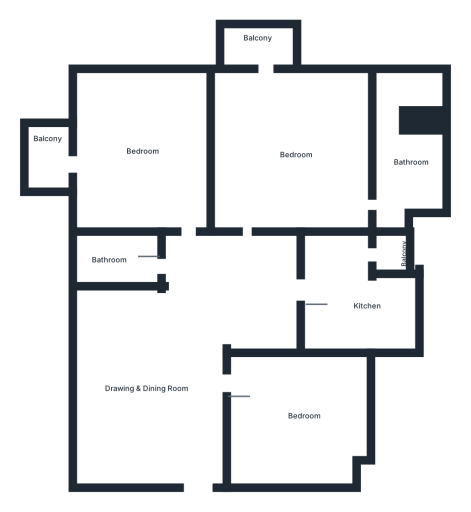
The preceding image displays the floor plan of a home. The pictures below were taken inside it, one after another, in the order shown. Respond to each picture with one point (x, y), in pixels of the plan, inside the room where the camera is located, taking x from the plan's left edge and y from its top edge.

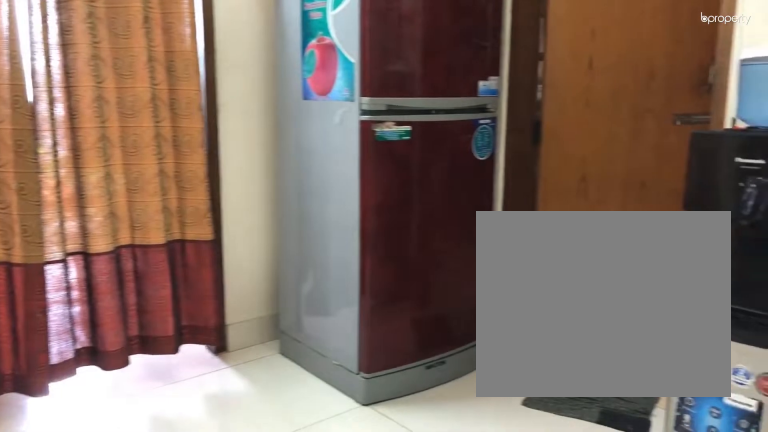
(234, 286)
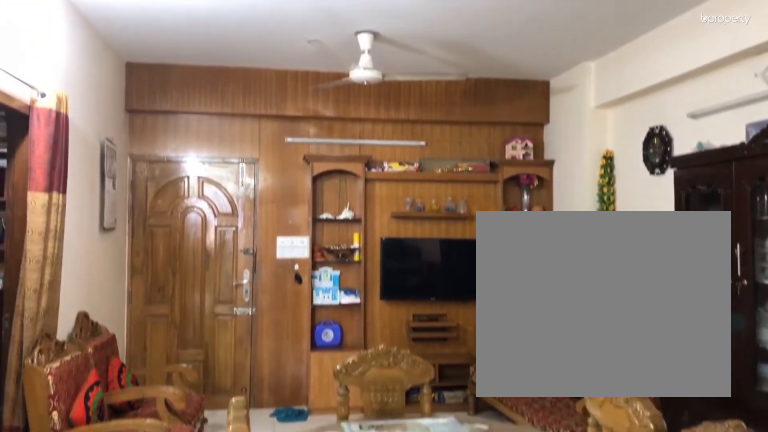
(145, 378)
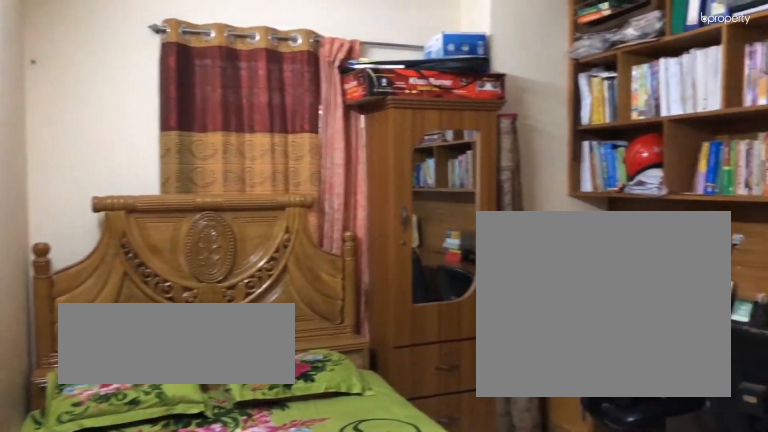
(286, 408)
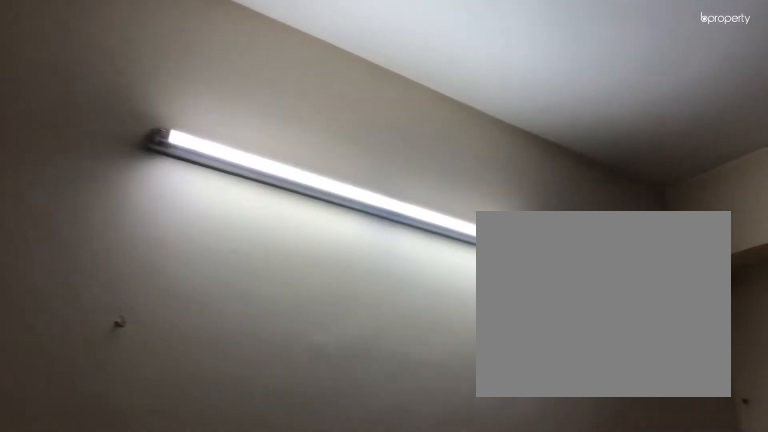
(296, 420)
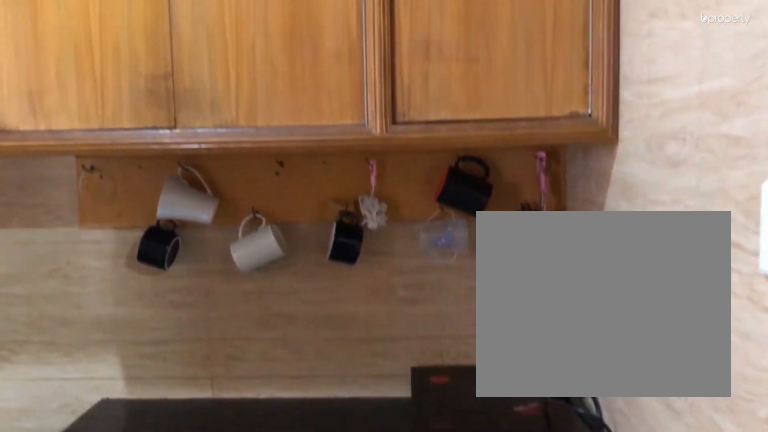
(338, 291)
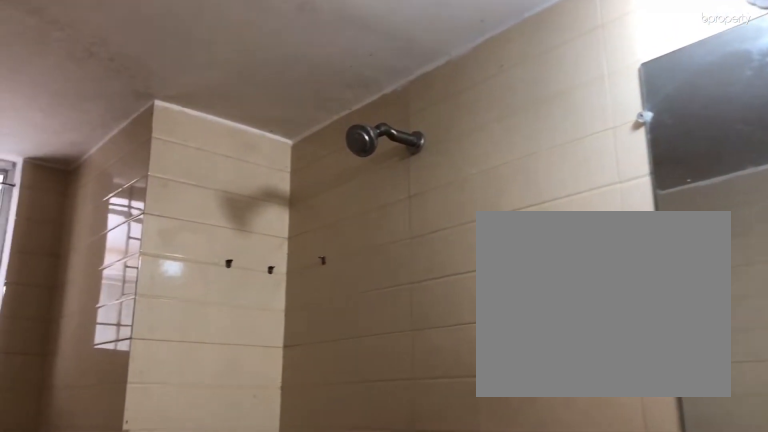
(119, 259)
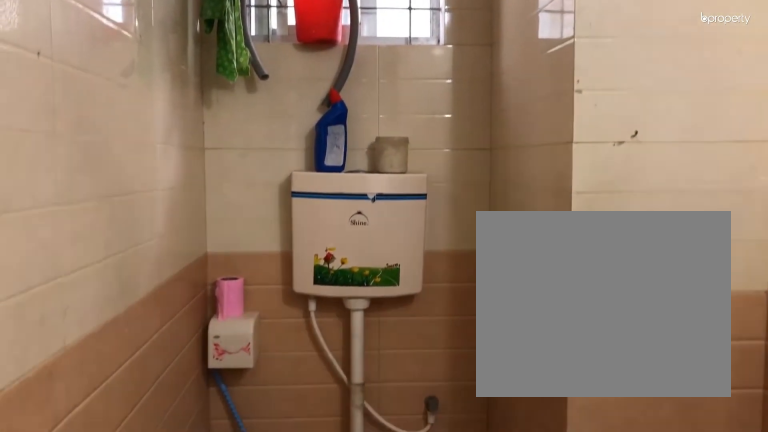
(119, 259)
